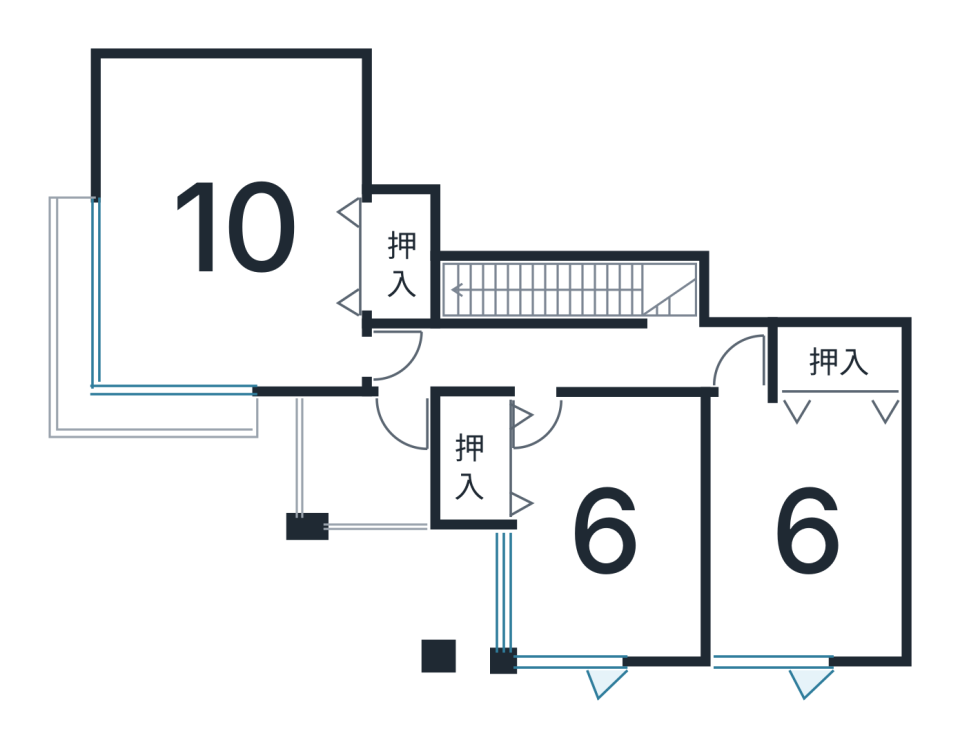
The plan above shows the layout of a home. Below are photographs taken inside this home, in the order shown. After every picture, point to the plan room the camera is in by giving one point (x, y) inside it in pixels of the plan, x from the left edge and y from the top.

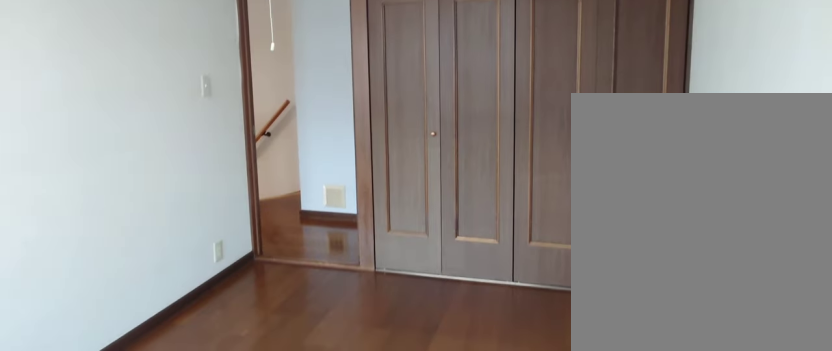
(810, 538)
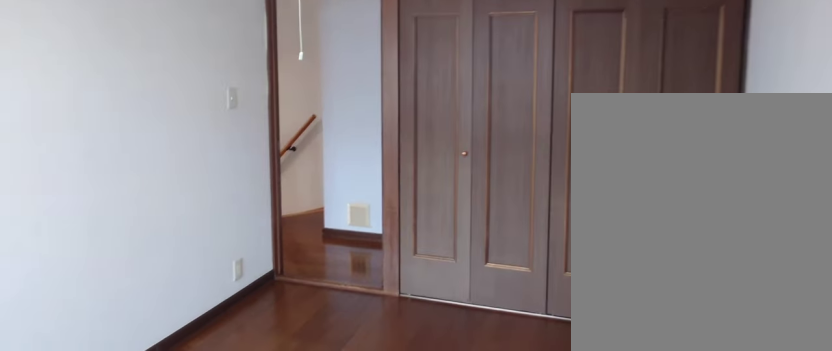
(810, 538)
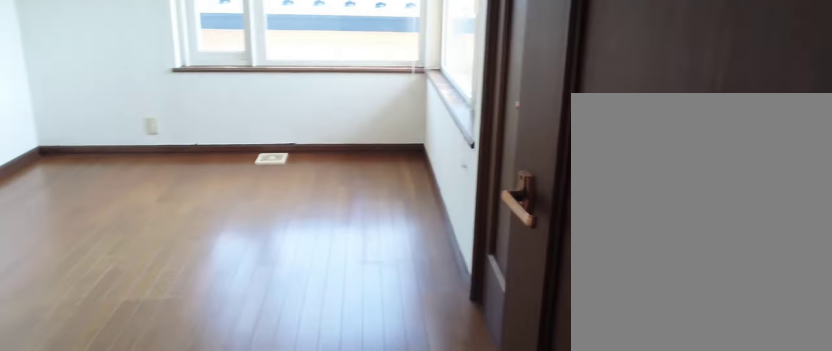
(585, 527)
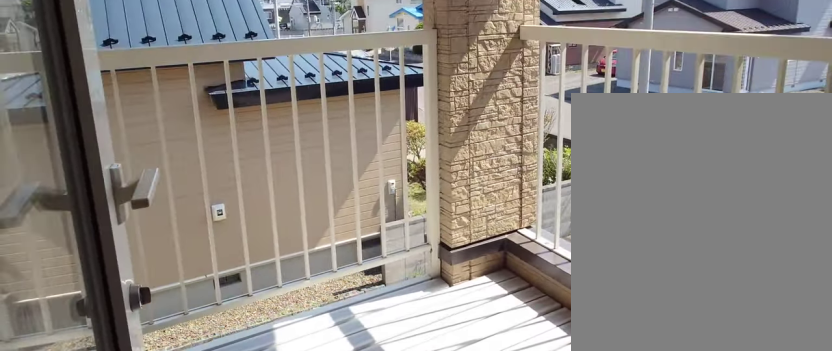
(356, 471)
